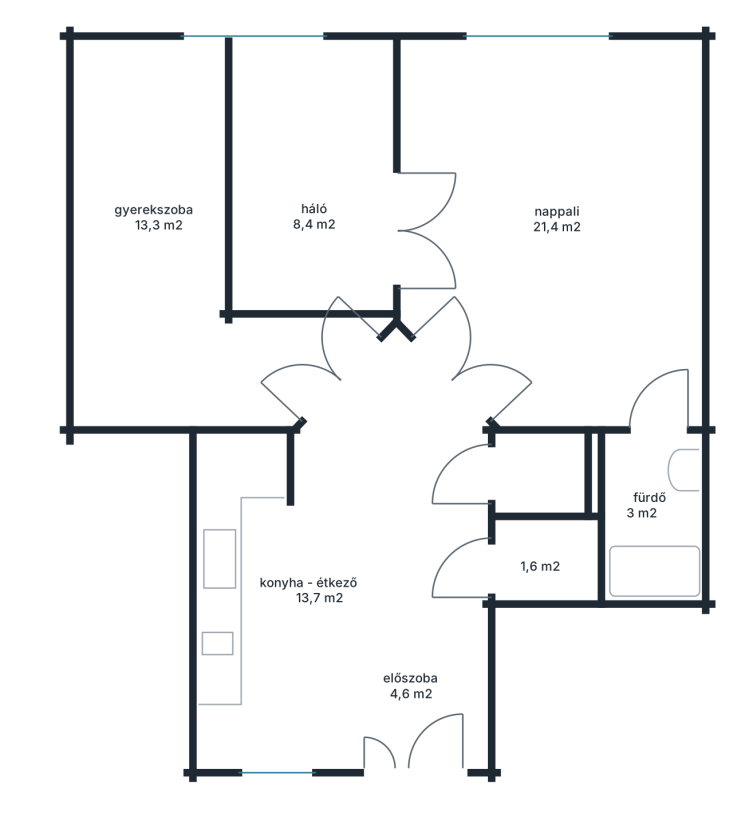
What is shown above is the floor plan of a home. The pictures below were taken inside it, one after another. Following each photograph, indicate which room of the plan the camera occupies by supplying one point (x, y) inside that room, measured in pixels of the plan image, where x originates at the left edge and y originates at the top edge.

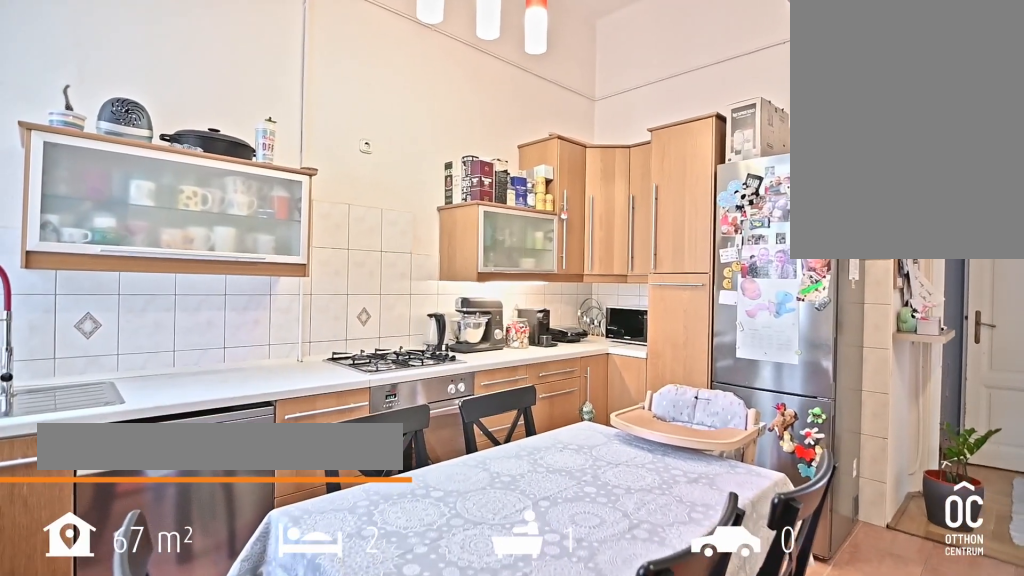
(336, 624)
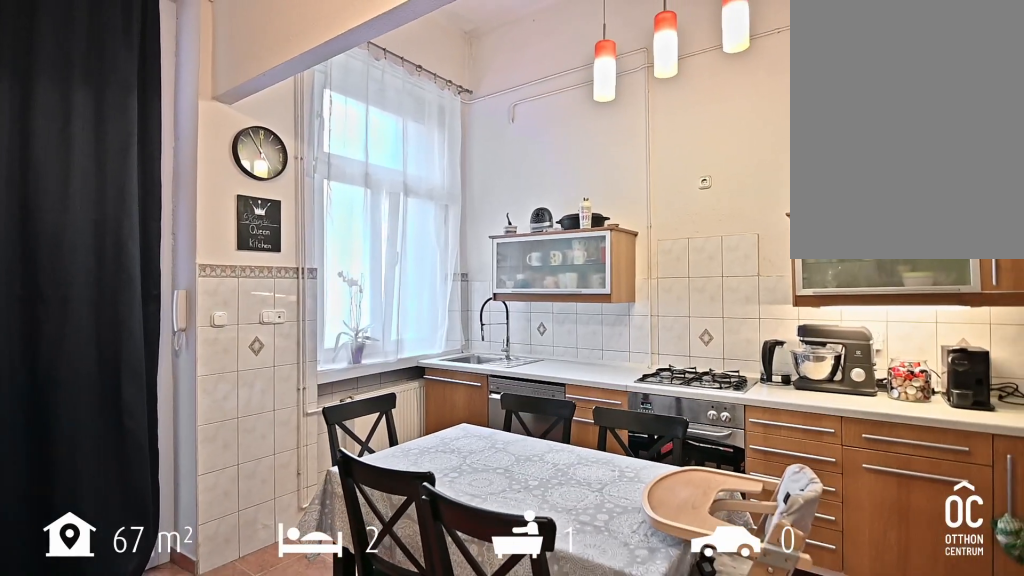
(336, 624)
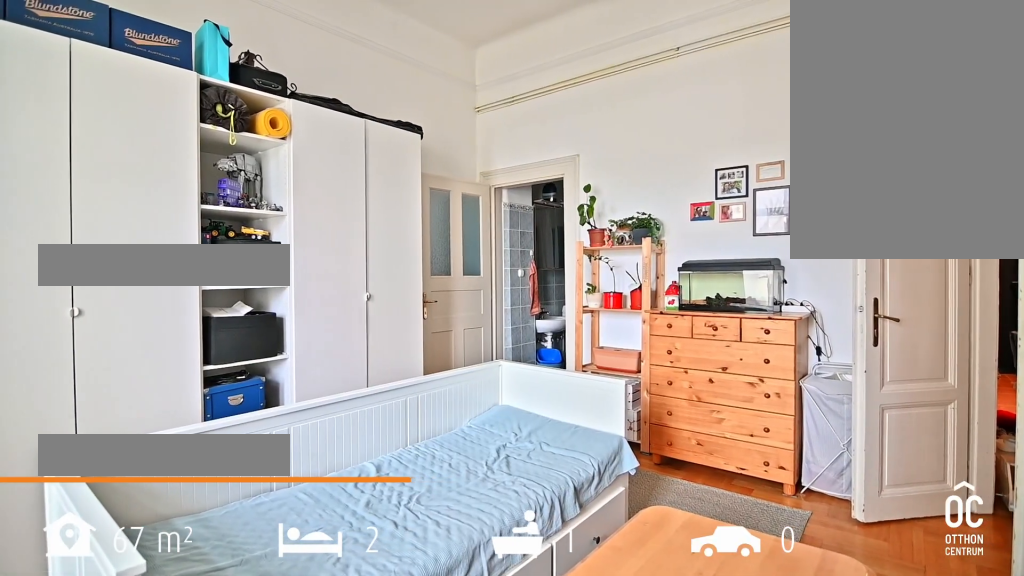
(556, 237)
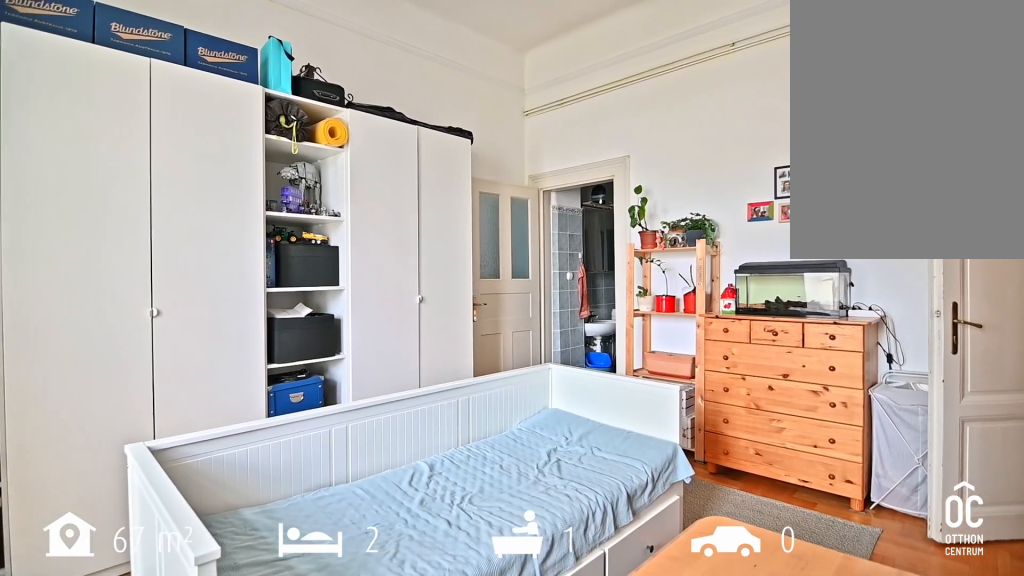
(557, 237)
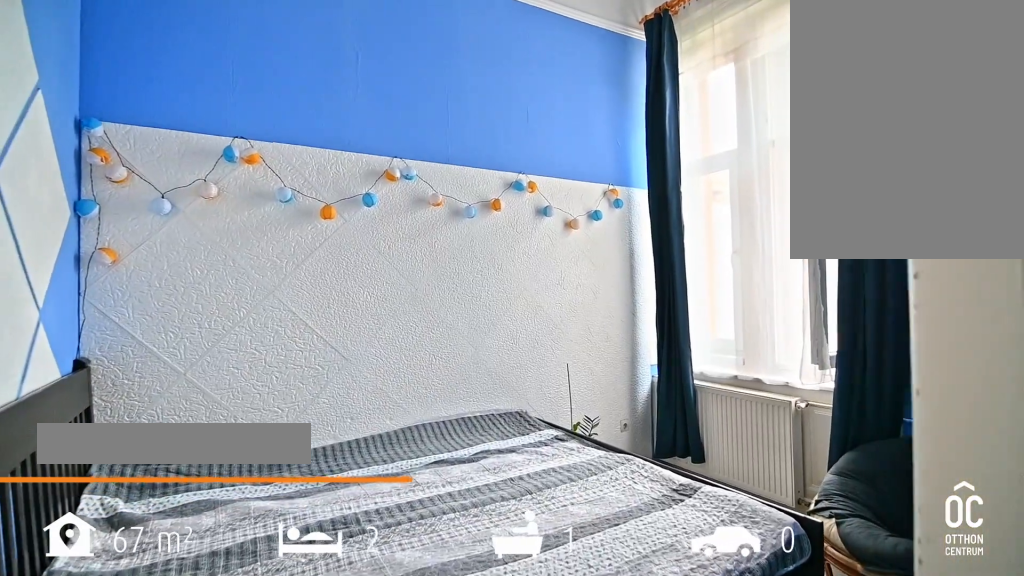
(314, 189)
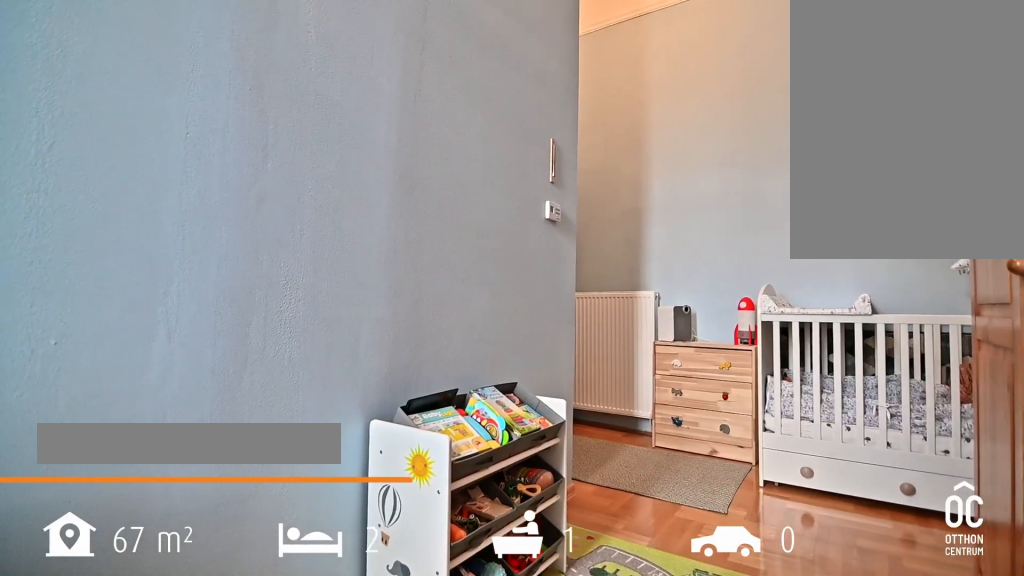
(146, 227)
